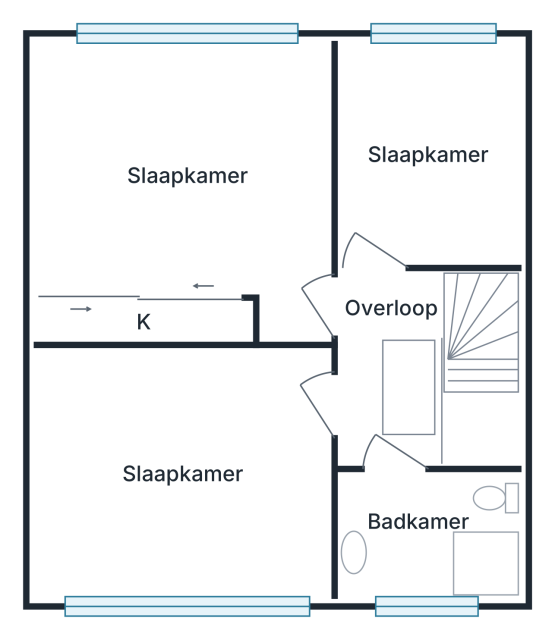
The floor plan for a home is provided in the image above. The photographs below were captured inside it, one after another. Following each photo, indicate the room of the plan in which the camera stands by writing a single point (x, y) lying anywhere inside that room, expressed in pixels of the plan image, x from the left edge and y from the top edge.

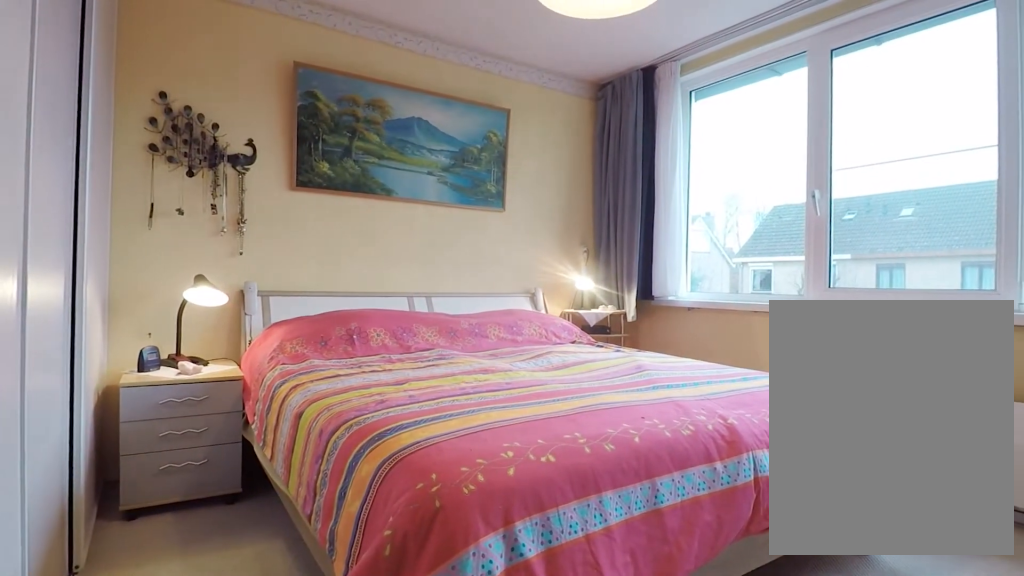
(180, 182)
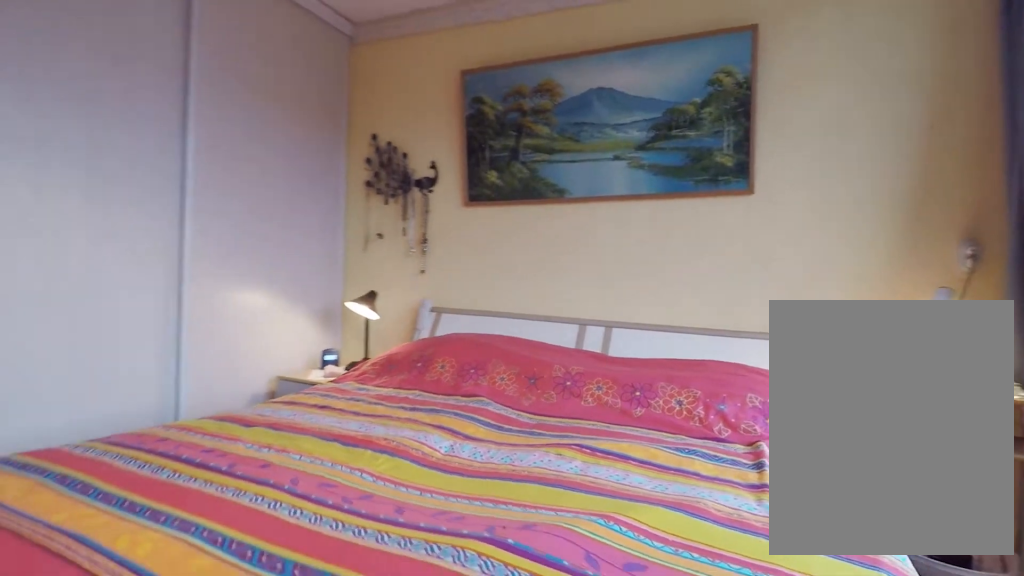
(180, 182)
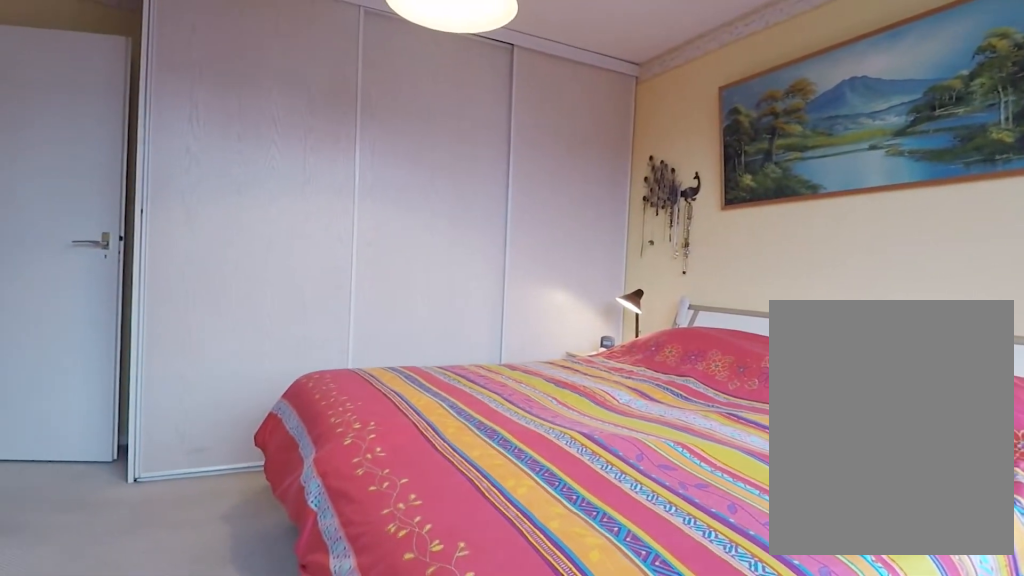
(180, 182)
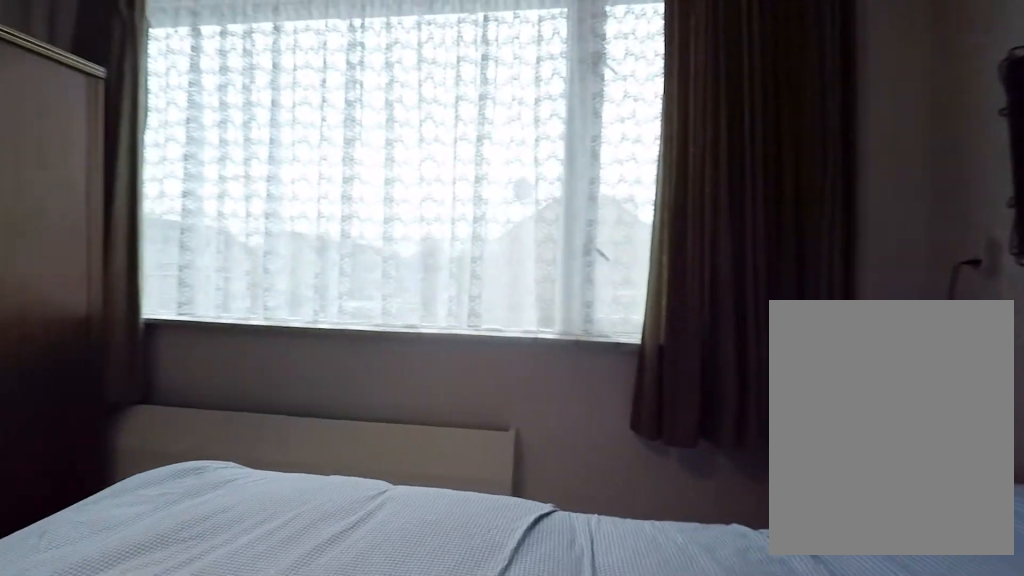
(184, 472)
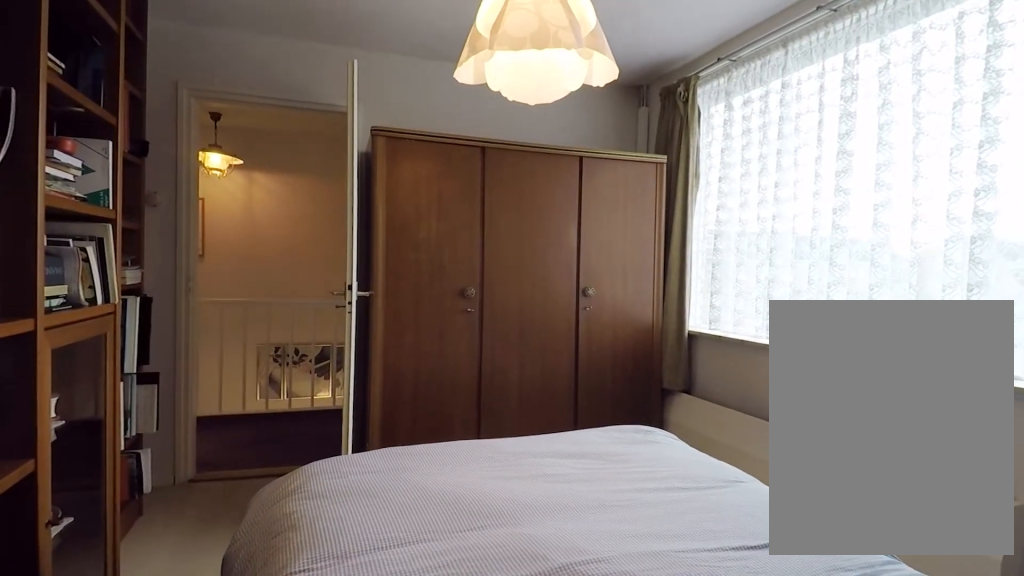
(184, 472)
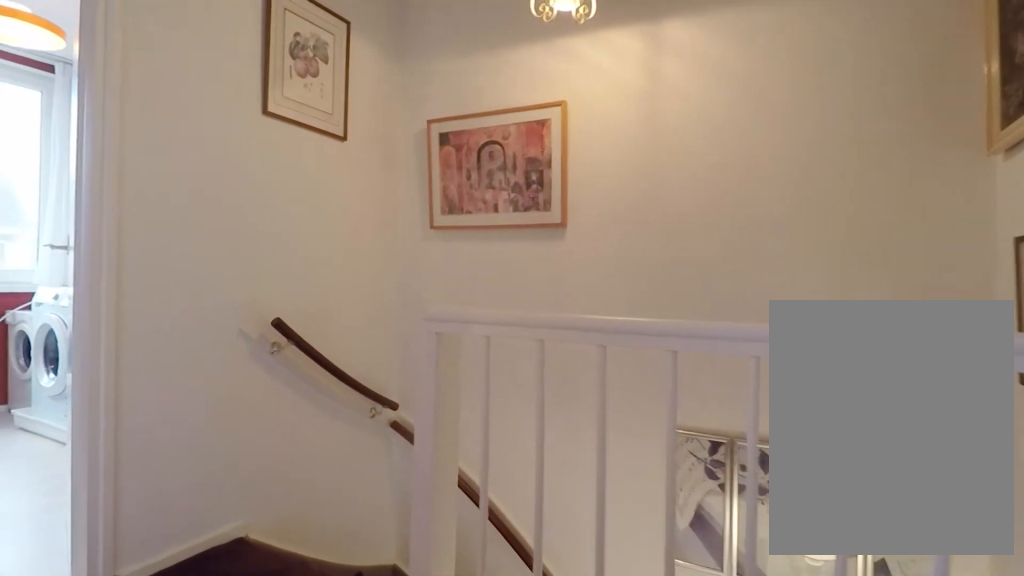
(385, 361)
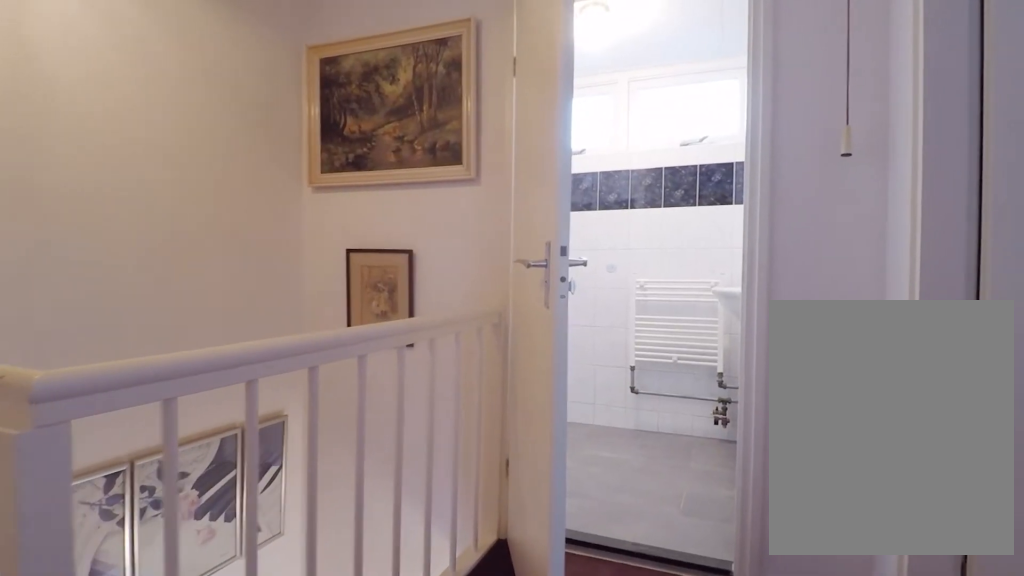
(385, 360)
